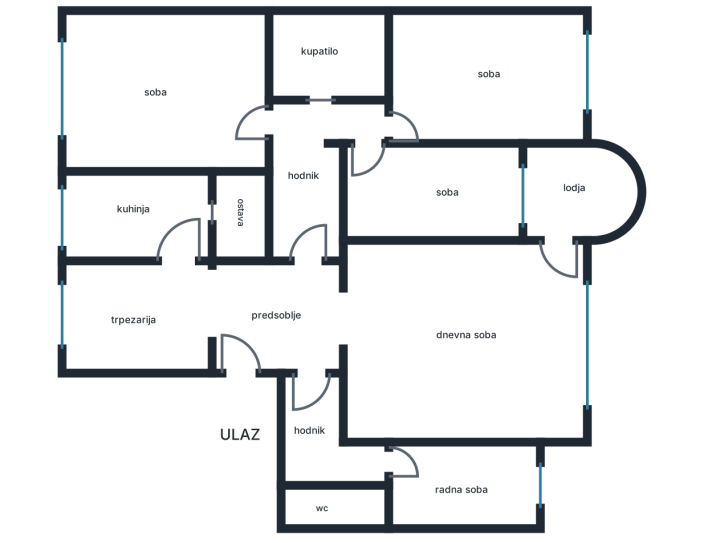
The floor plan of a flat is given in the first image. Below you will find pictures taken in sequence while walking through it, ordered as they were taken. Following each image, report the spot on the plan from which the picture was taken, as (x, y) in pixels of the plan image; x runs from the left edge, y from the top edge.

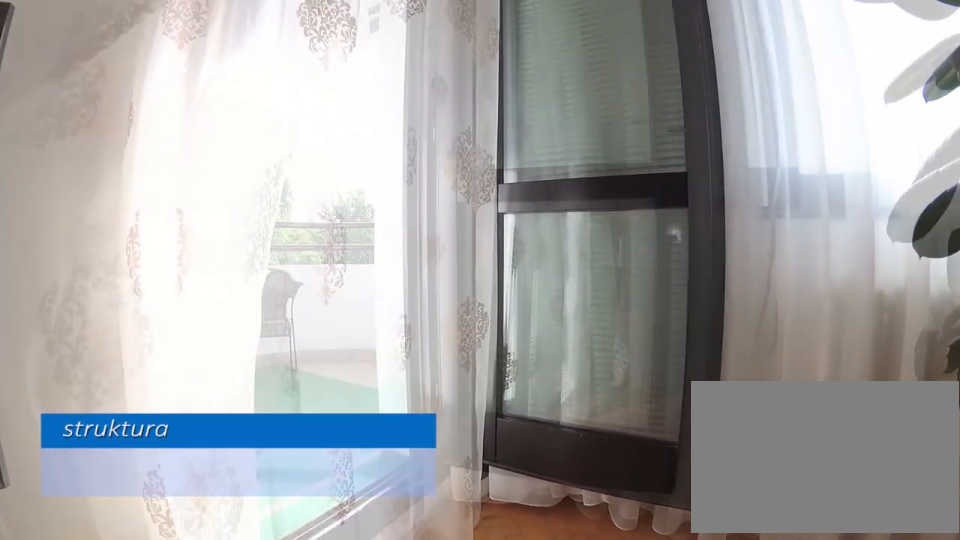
(476, 298)
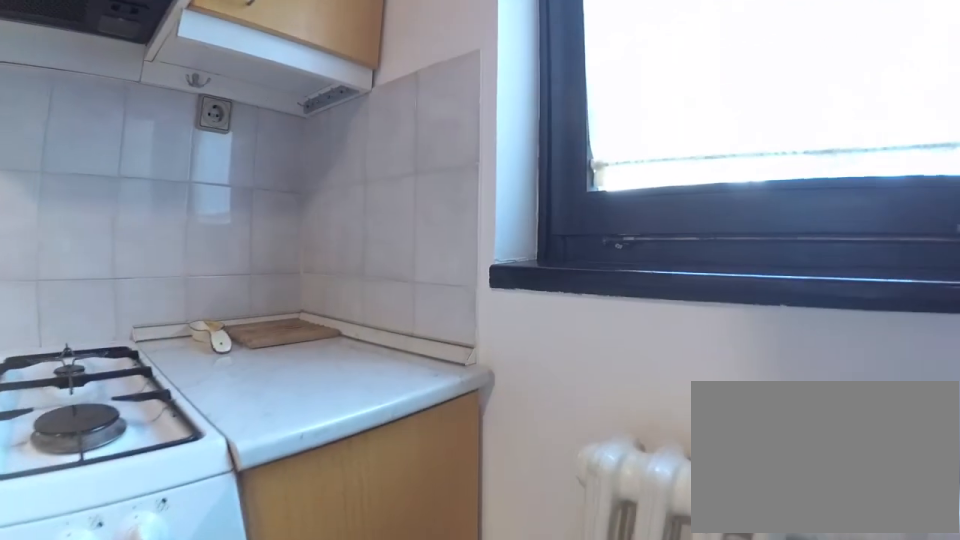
(109, 212)
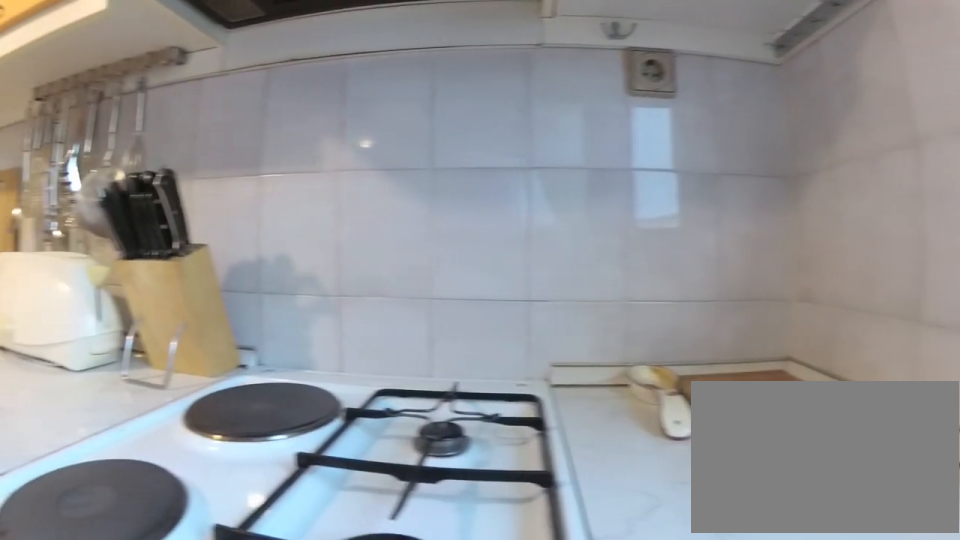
(97, 200)
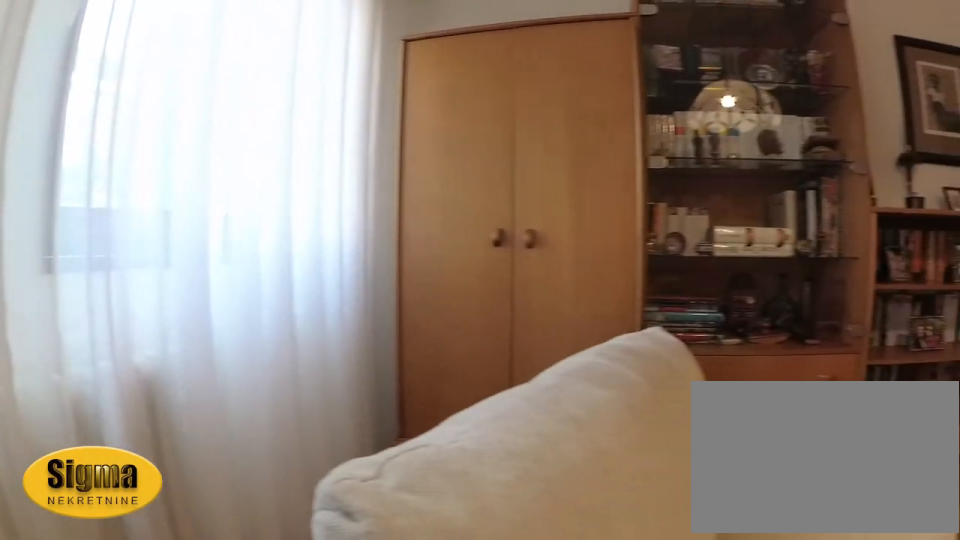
(103, 141)
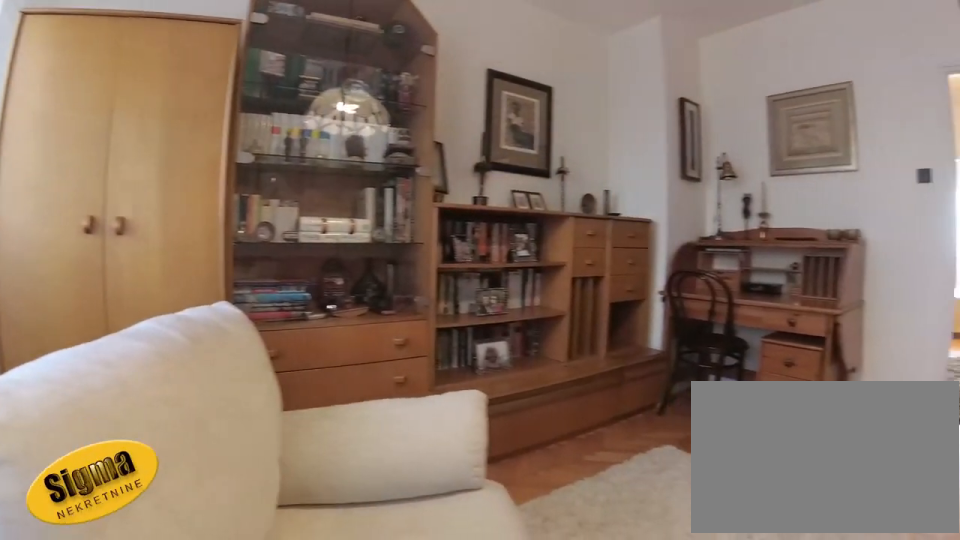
(84, 140)
